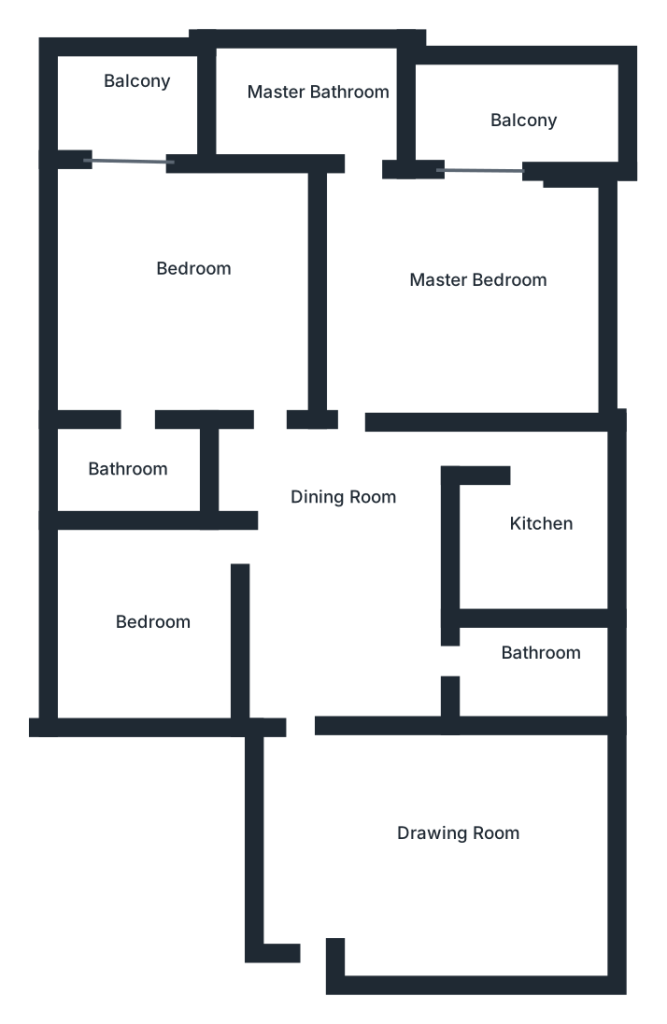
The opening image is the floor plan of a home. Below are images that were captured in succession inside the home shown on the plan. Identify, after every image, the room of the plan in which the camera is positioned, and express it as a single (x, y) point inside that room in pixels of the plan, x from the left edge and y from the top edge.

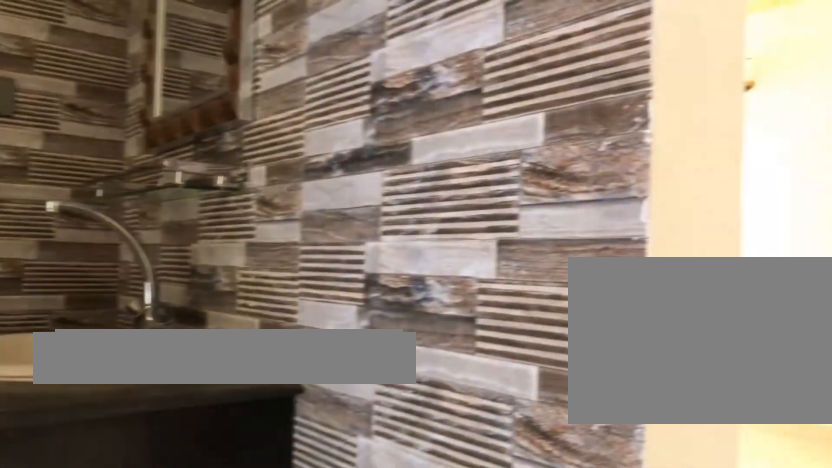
(342, 649)
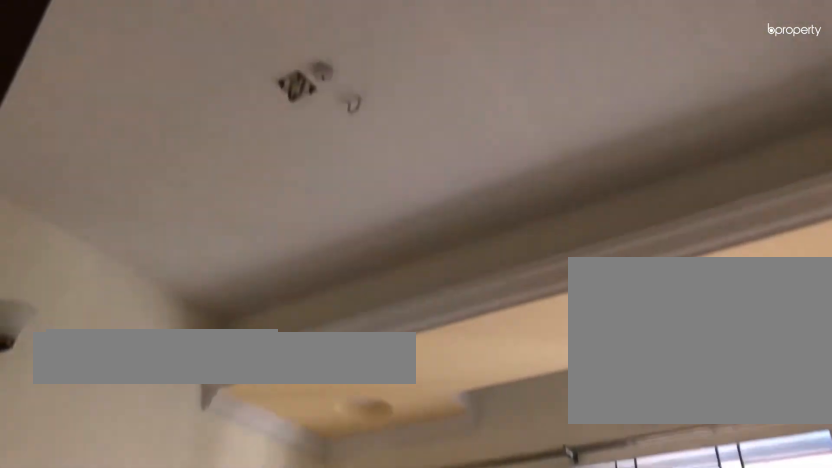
(137, 619)
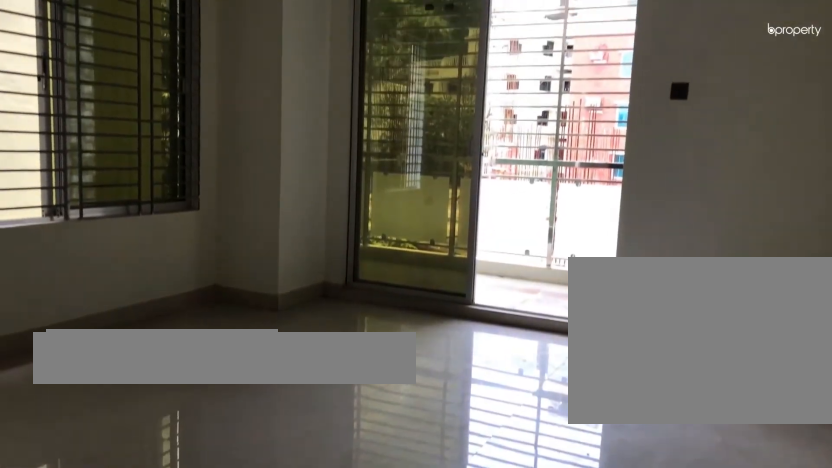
(151, 293)
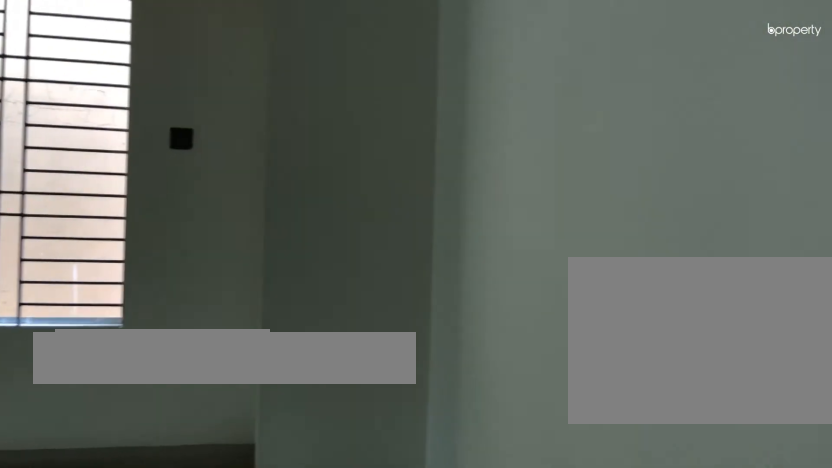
(437, 281)
